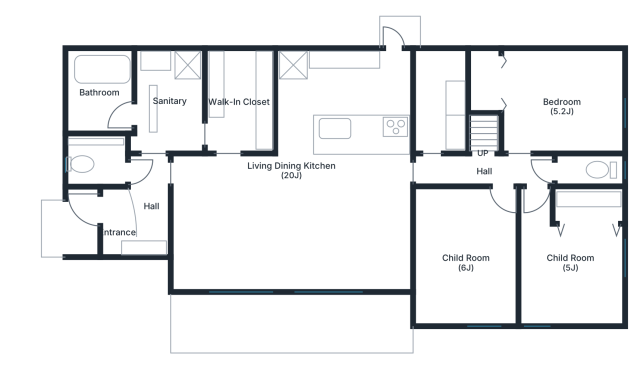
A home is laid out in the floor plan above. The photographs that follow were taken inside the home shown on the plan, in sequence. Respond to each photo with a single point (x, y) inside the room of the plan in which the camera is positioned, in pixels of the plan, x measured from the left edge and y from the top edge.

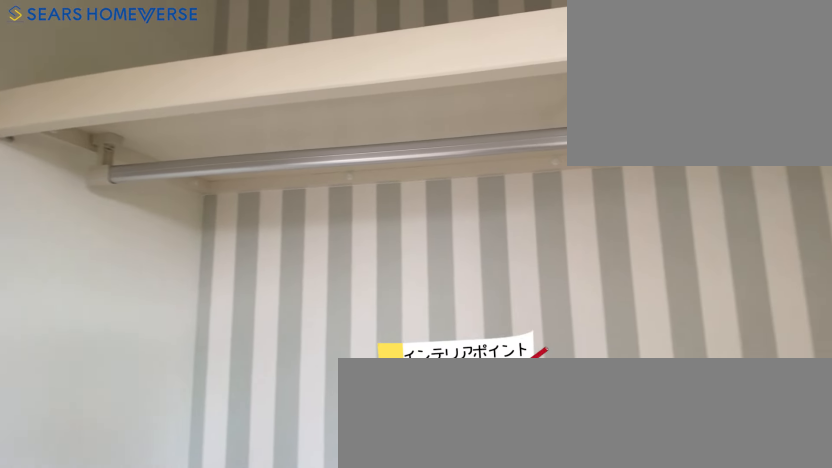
(579, 256)
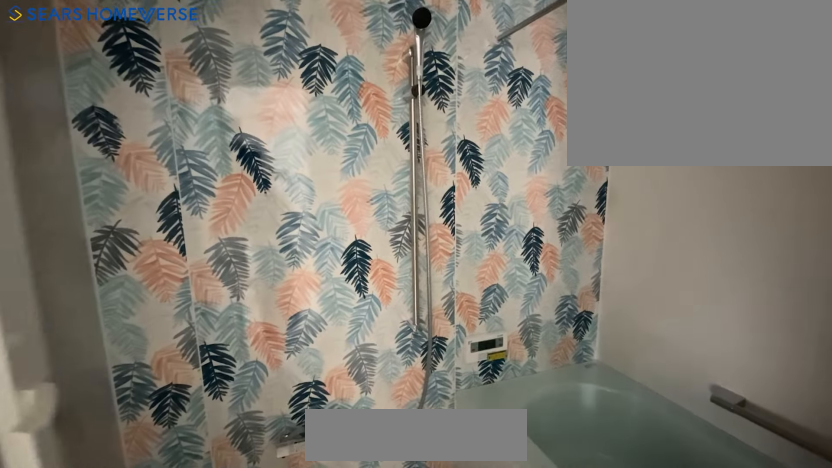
(99, 105)
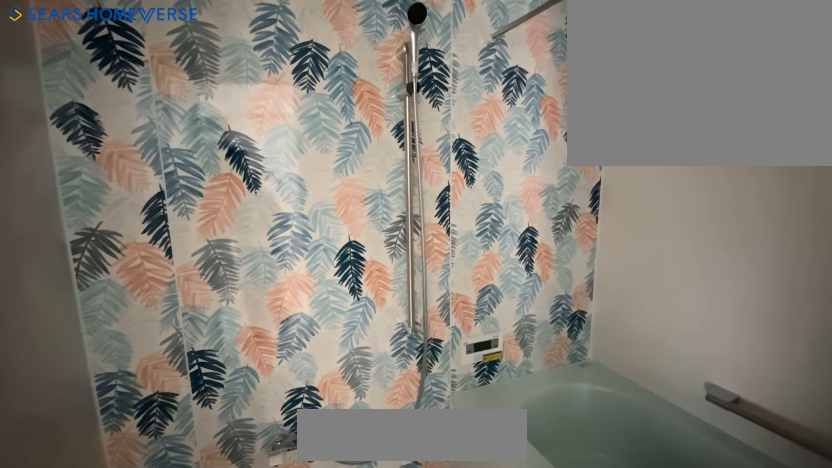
(98, 104)
